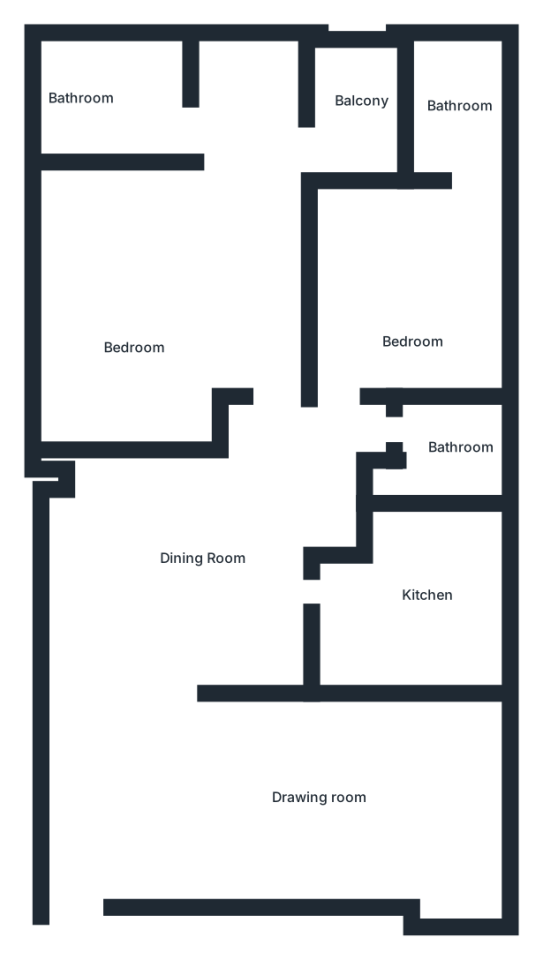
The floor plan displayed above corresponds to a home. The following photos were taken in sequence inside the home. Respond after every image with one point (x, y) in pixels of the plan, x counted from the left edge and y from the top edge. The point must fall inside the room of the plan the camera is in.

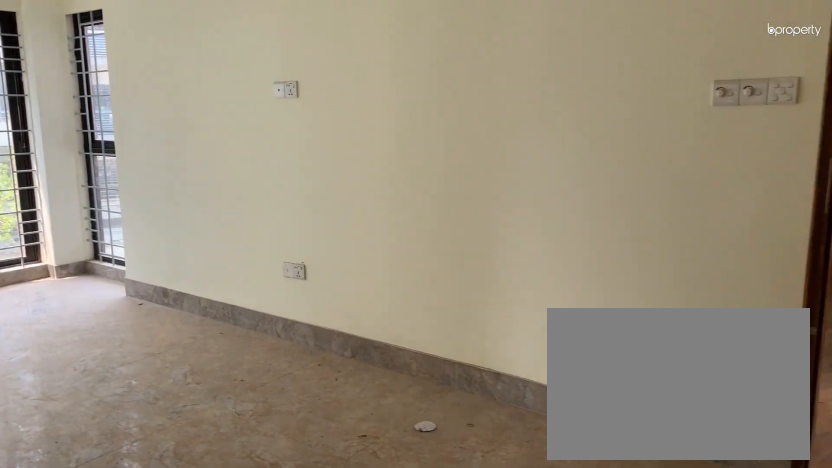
(285, 796)
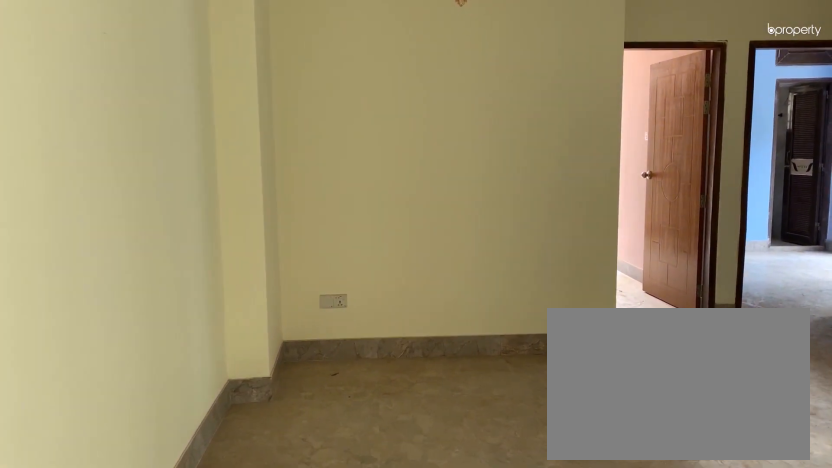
(213, 579)
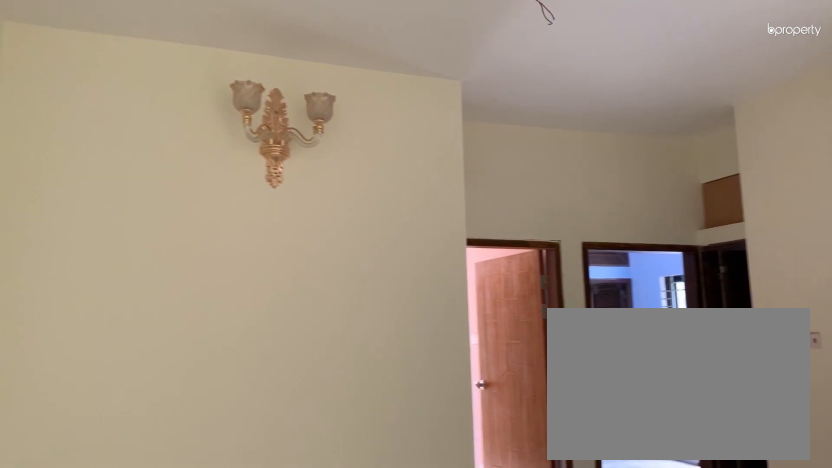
(213, 579)
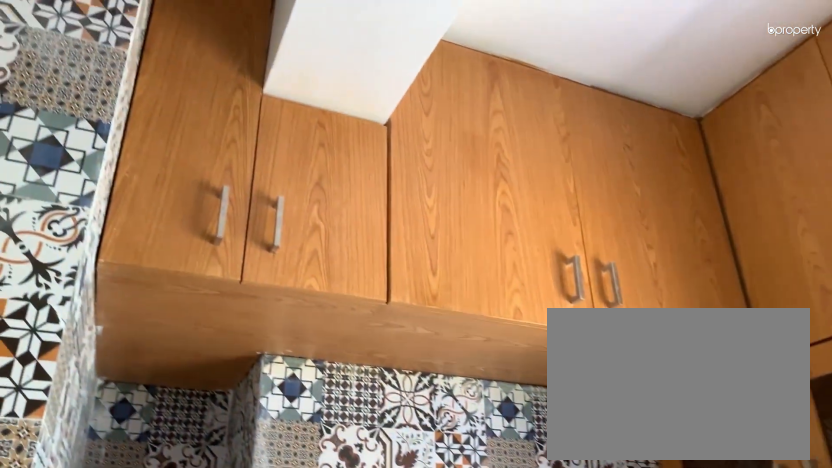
(426, 603)
